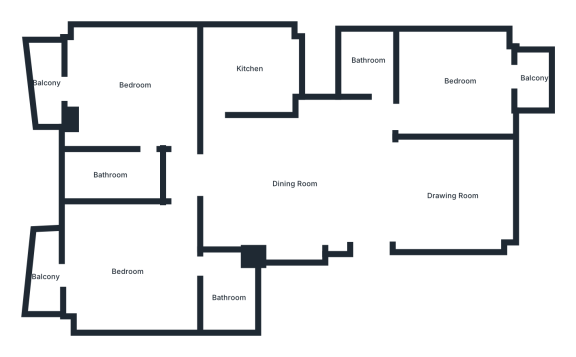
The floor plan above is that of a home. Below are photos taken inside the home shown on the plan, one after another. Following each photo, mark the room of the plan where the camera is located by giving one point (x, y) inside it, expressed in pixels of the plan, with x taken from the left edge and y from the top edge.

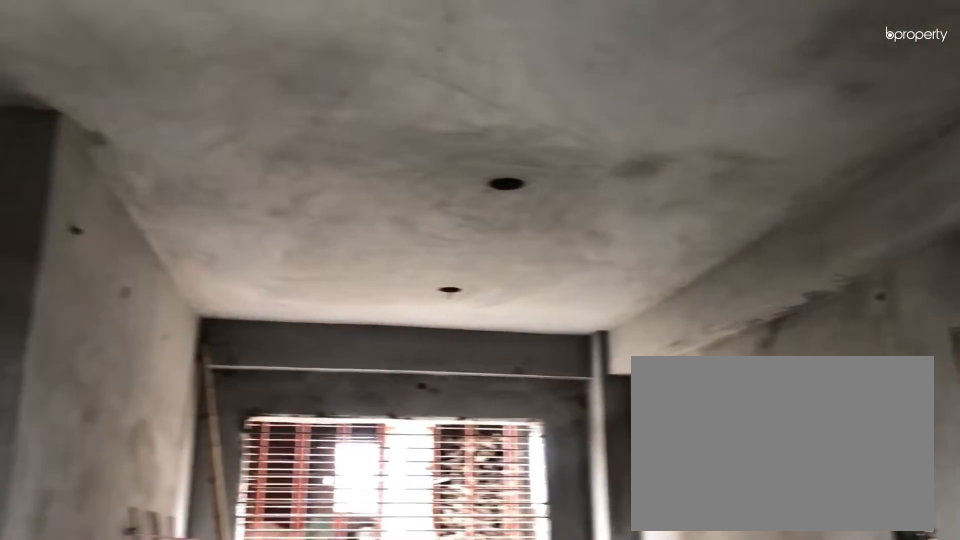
(446, 194)
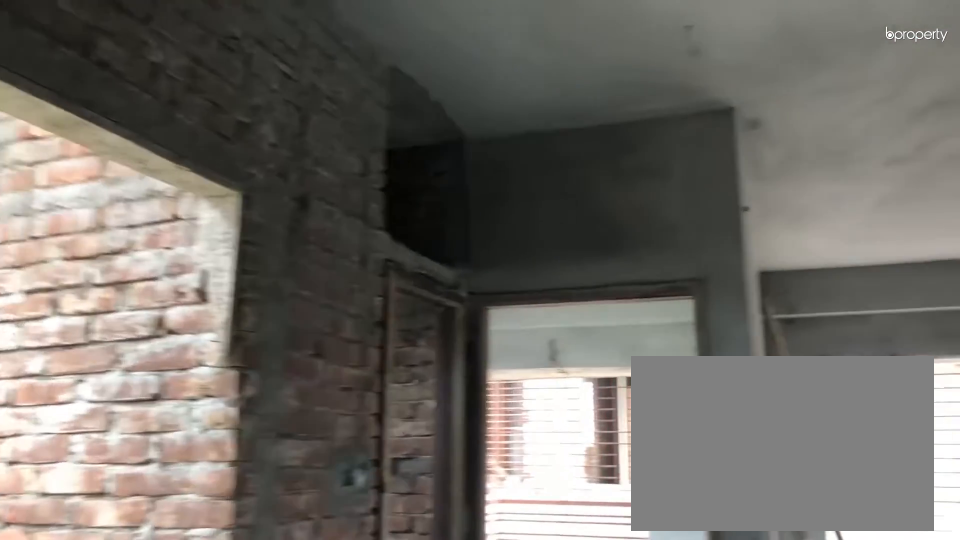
(288, 183)
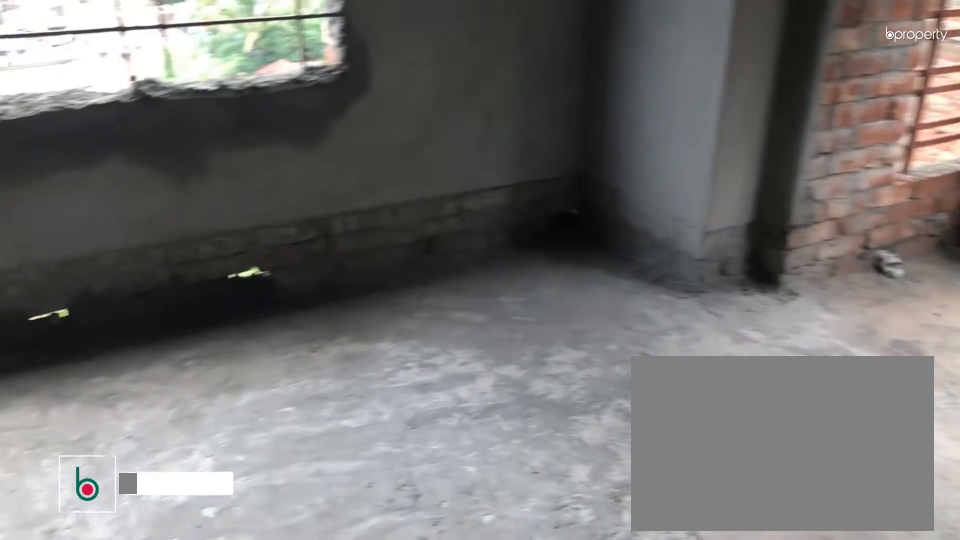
(451, 80)
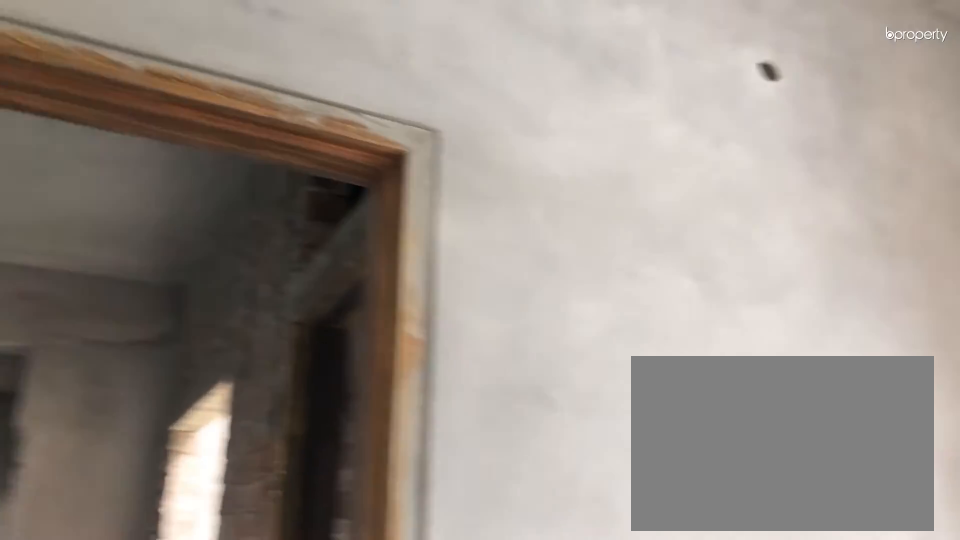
(451, 80)
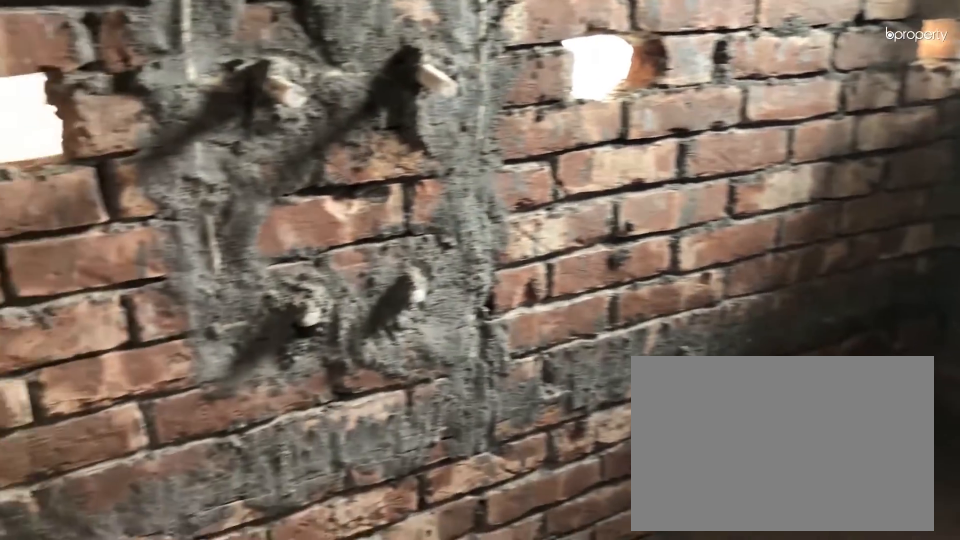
(367, 61)
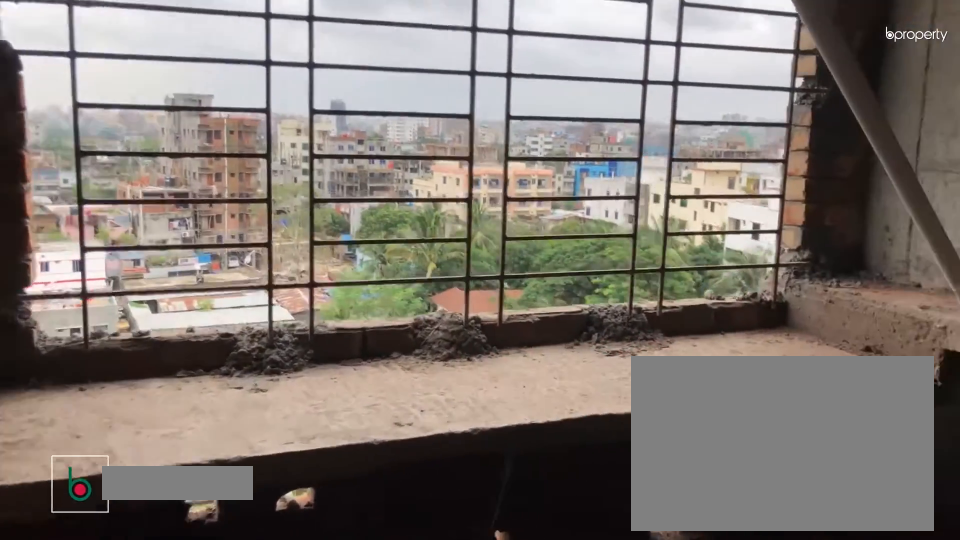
(251, 69)
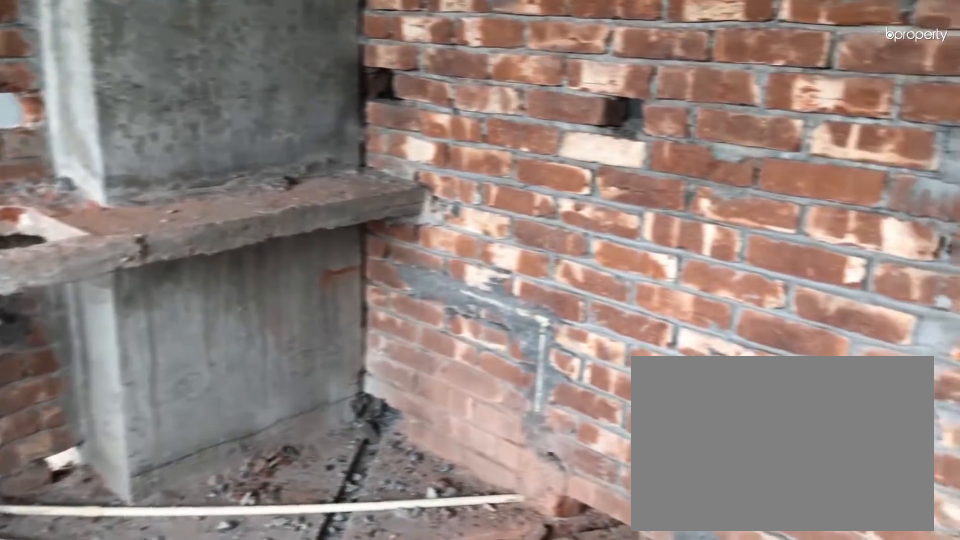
(251, 69)
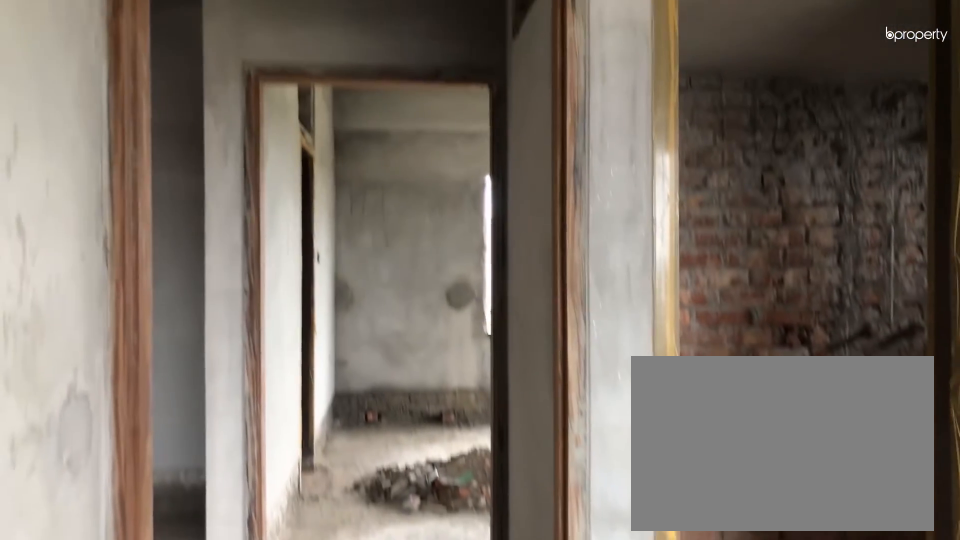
(128, 86)
